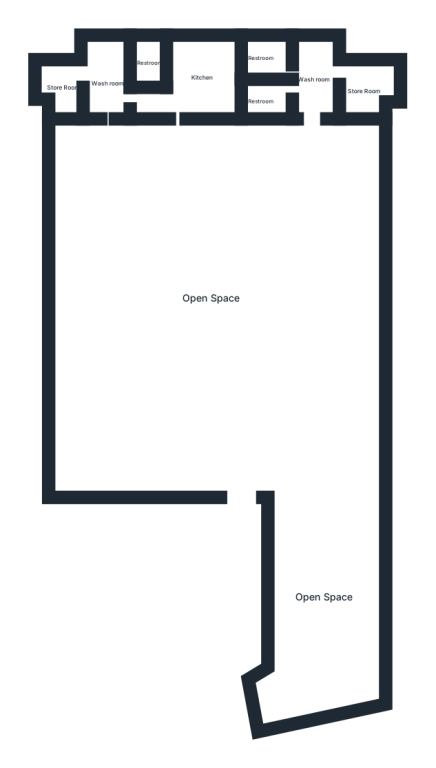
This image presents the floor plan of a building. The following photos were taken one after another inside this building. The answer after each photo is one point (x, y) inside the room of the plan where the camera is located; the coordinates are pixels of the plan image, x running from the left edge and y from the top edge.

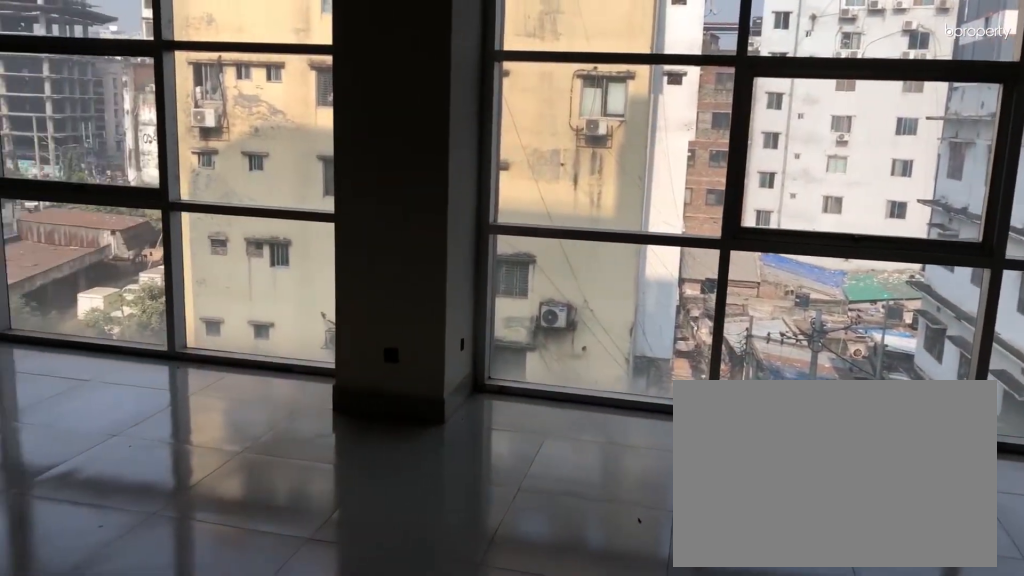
(208, 296)
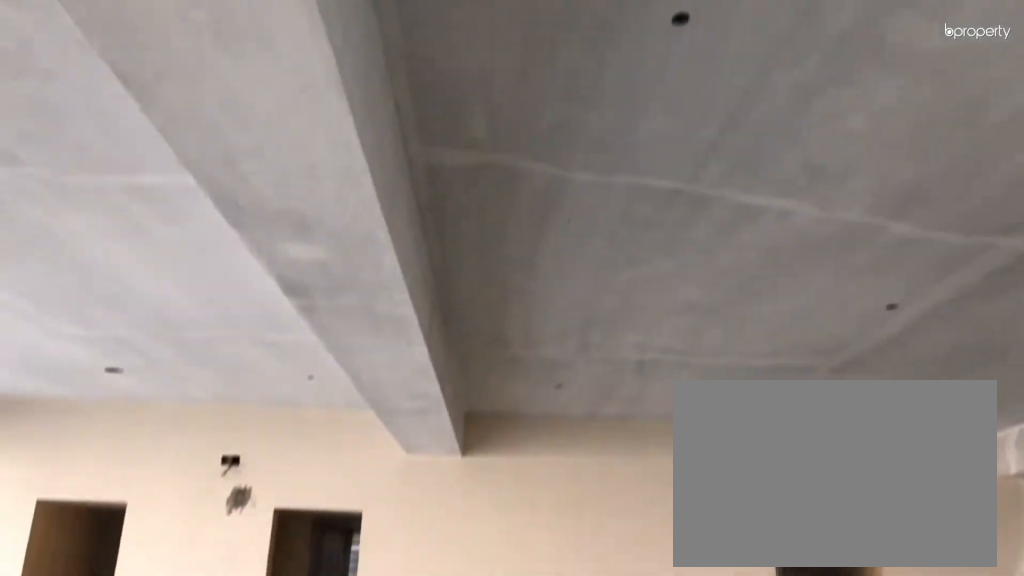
(208, 296)
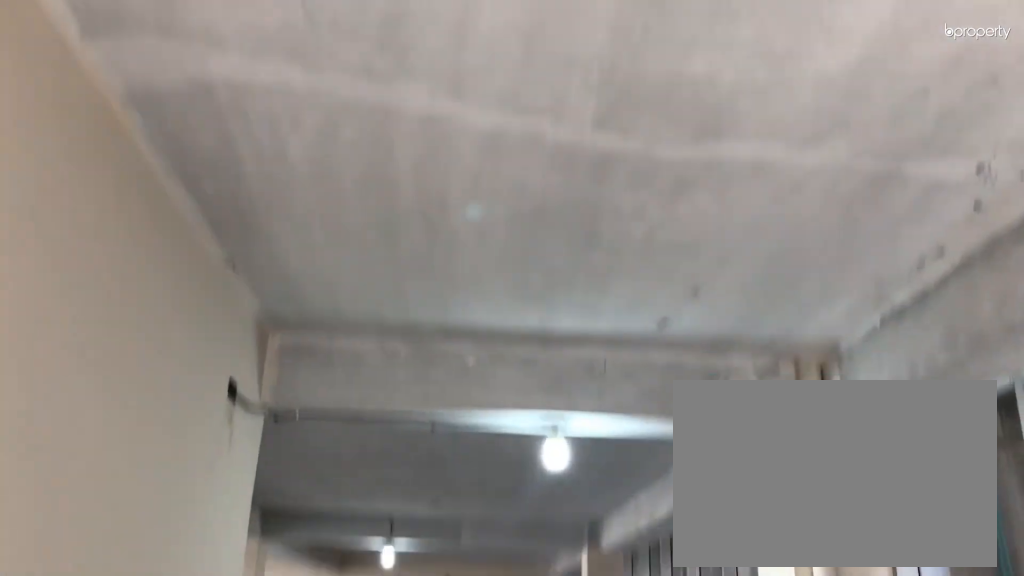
(327, 604)
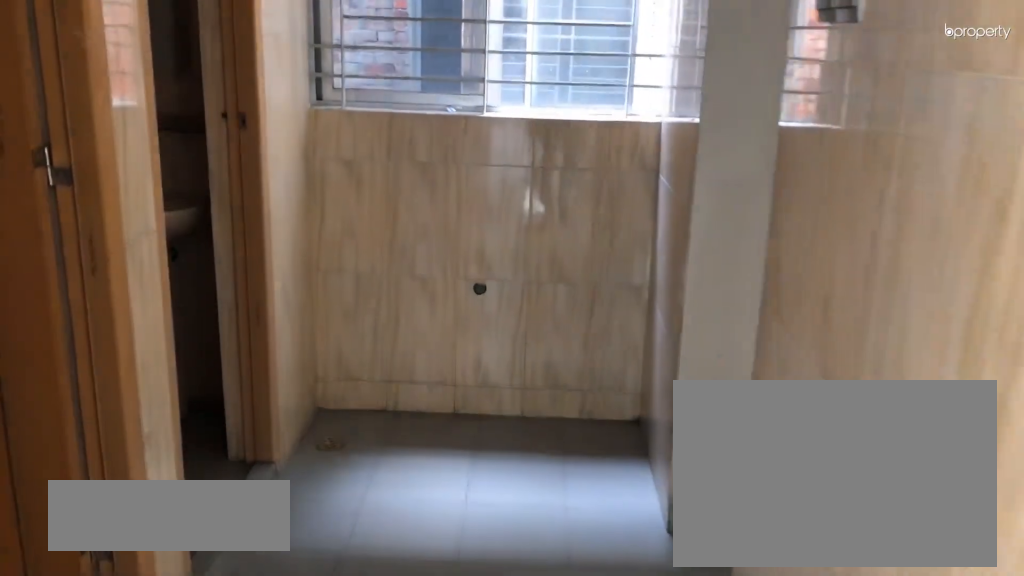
(316, 84)
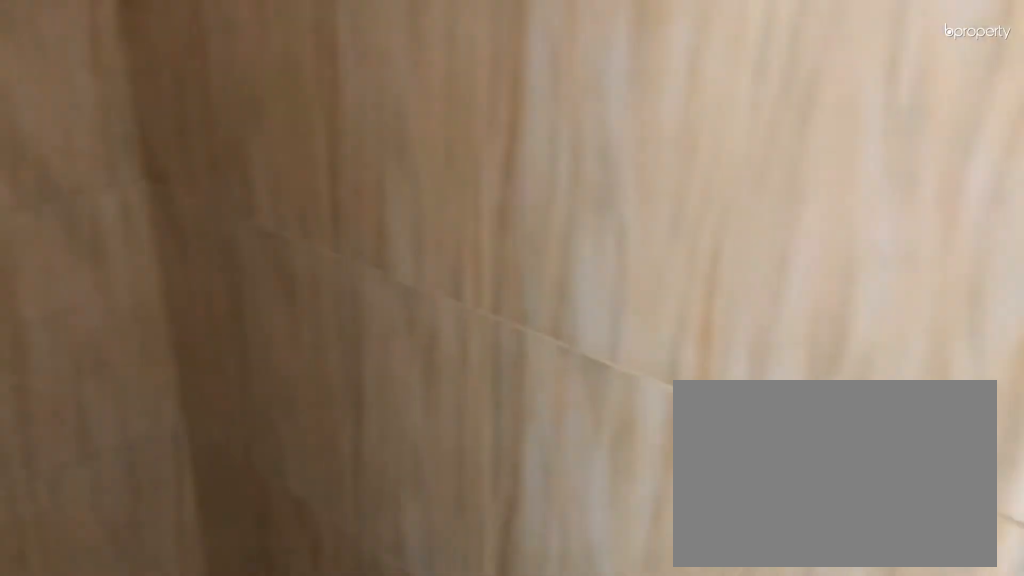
(204, 76)
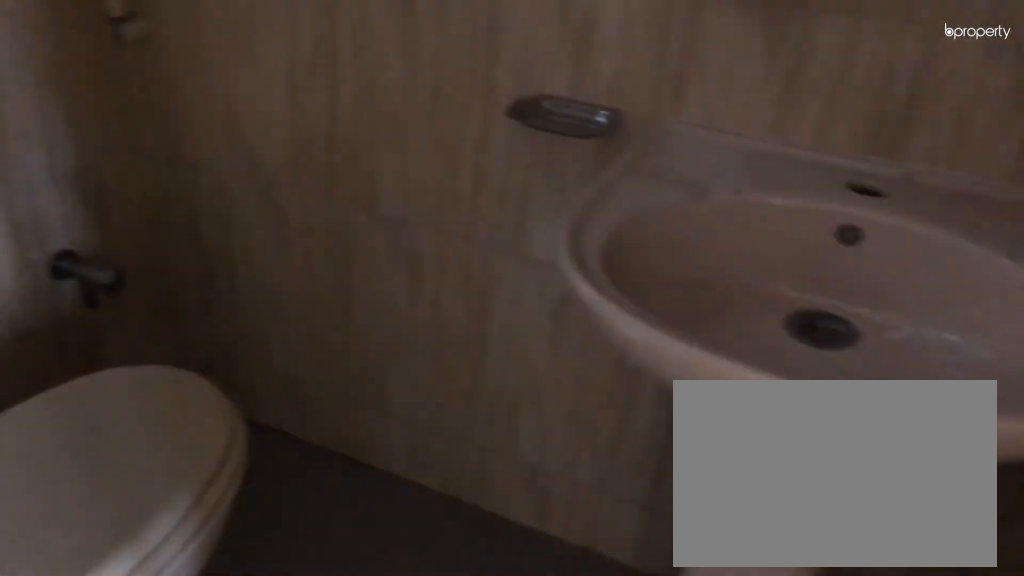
(151, 64)
